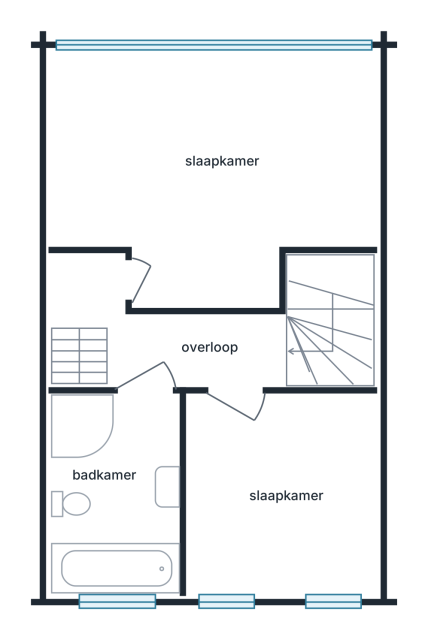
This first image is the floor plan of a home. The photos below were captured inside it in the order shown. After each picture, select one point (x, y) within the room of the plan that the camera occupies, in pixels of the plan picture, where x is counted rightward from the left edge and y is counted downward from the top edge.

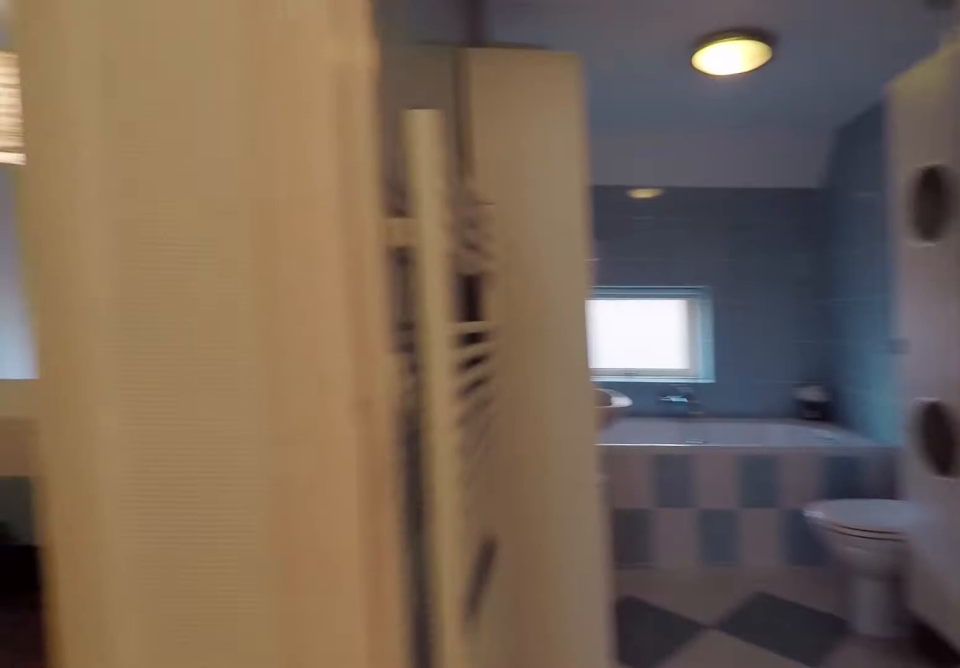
(163, 335)
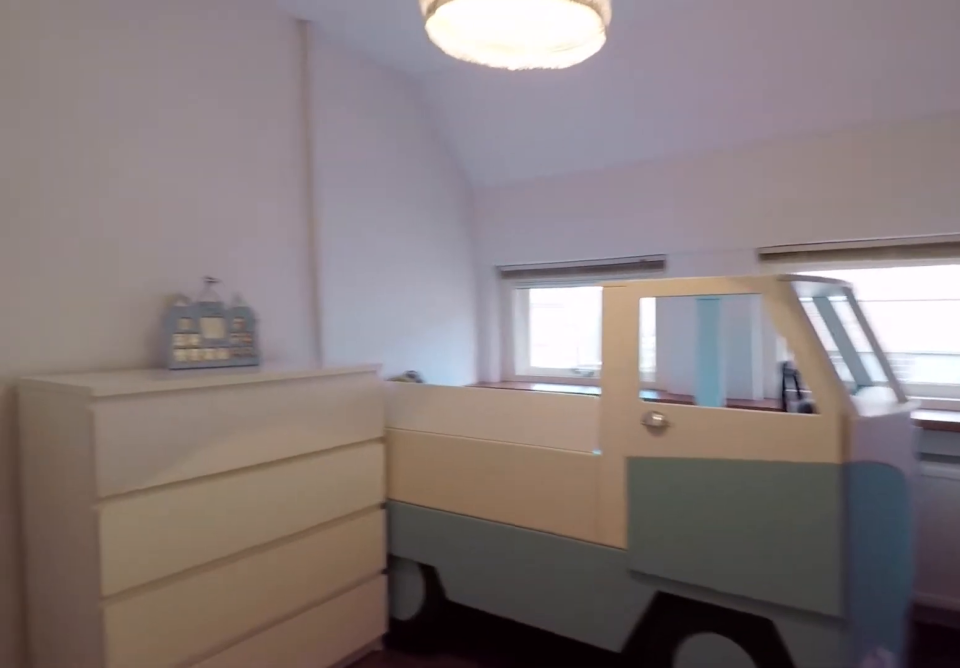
(282, 496)
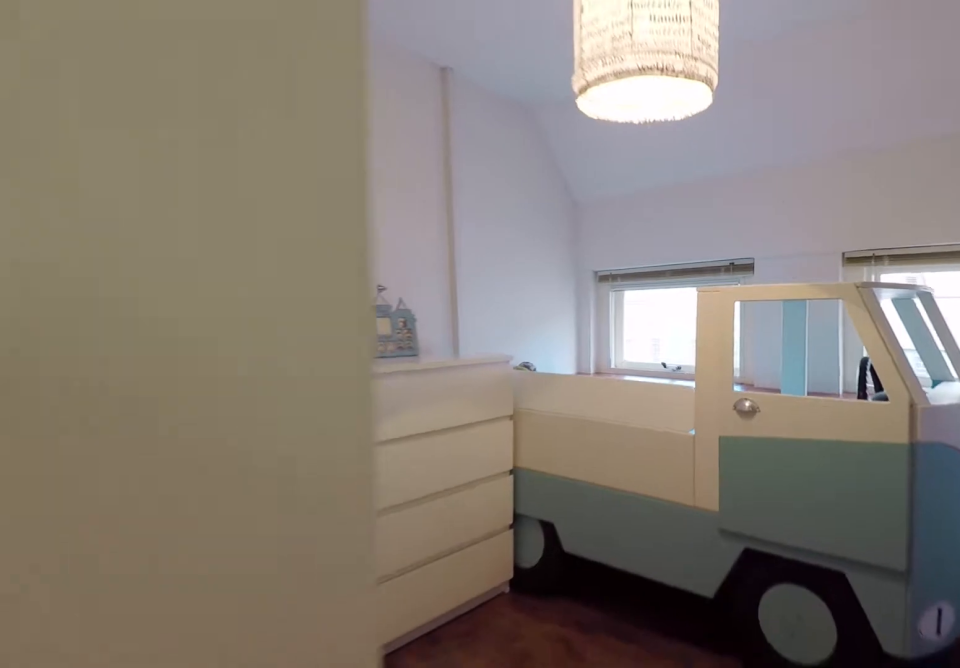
(282, 496)
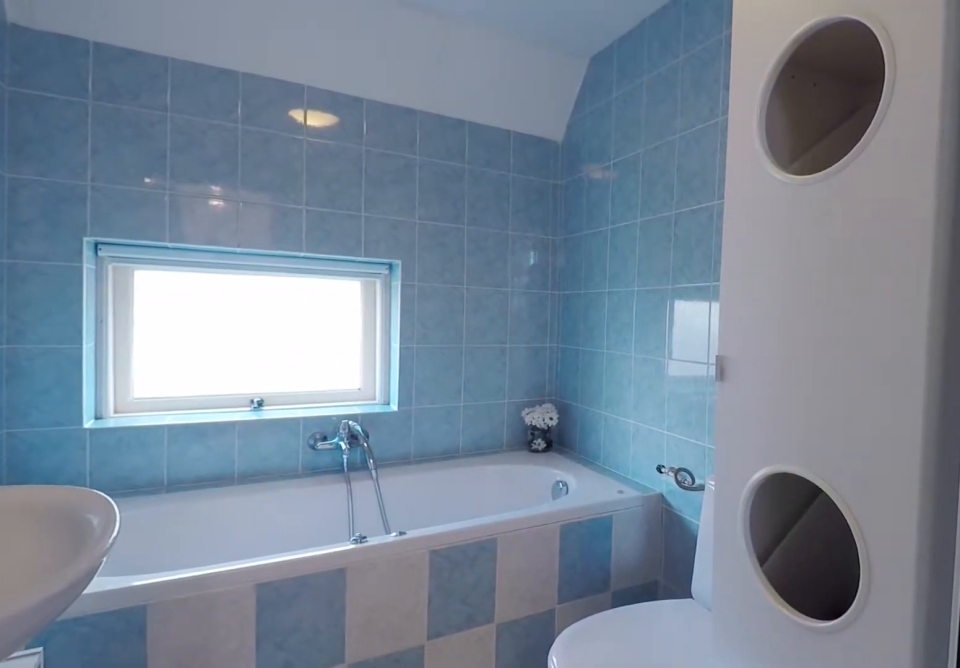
(115, 494)
